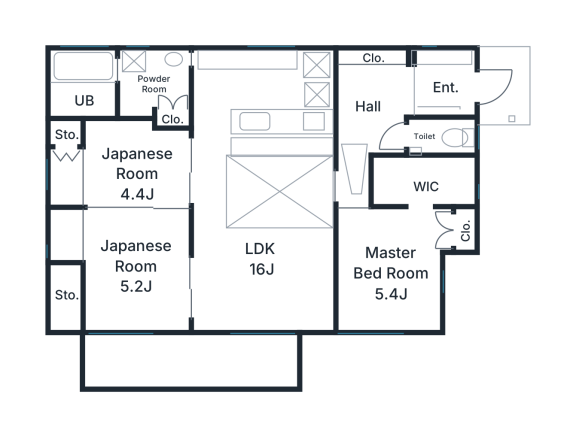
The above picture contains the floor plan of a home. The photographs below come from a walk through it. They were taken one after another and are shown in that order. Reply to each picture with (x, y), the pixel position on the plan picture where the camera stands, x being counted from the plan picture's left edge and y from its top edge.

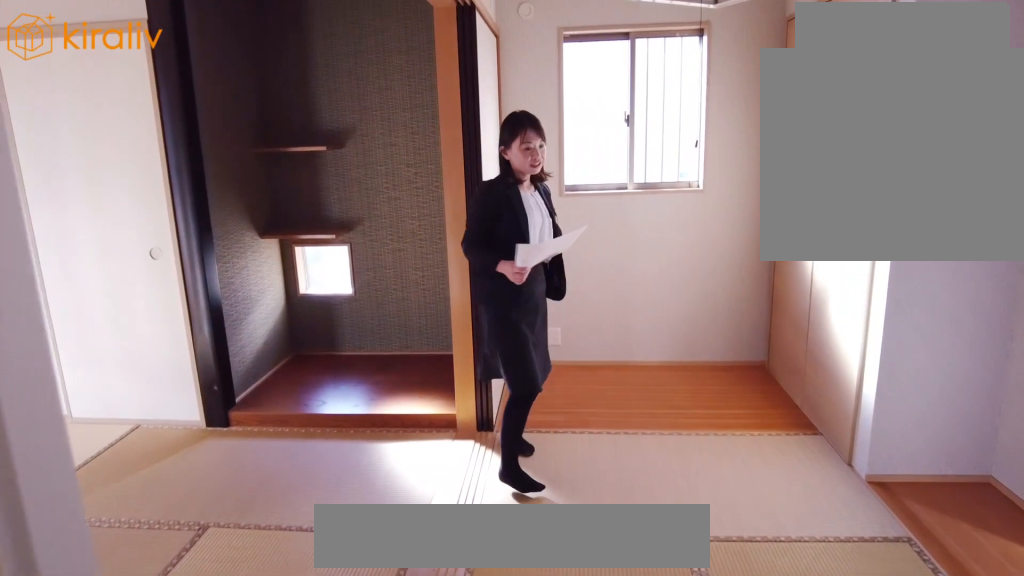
(105, 200)
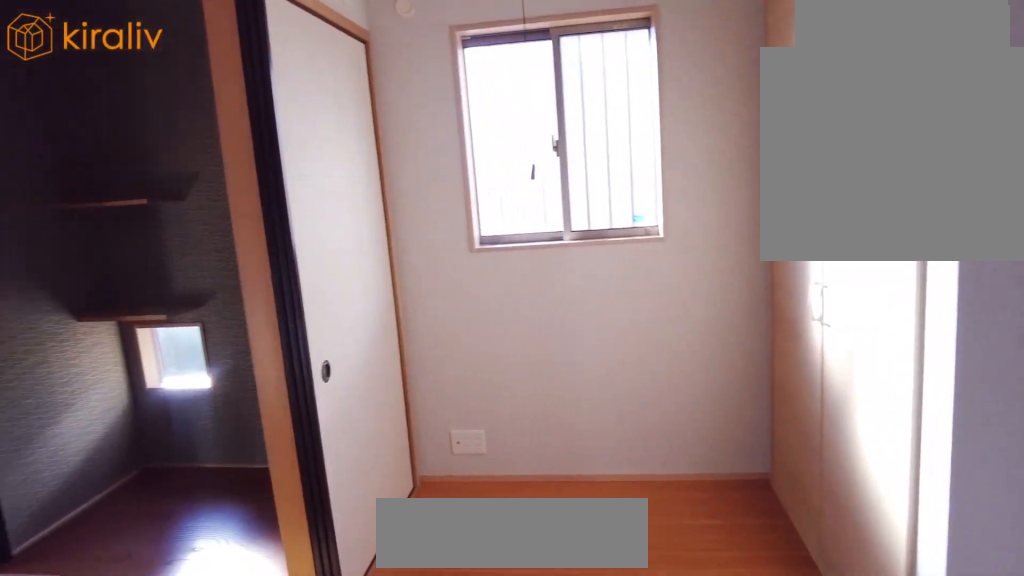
(97, 236)
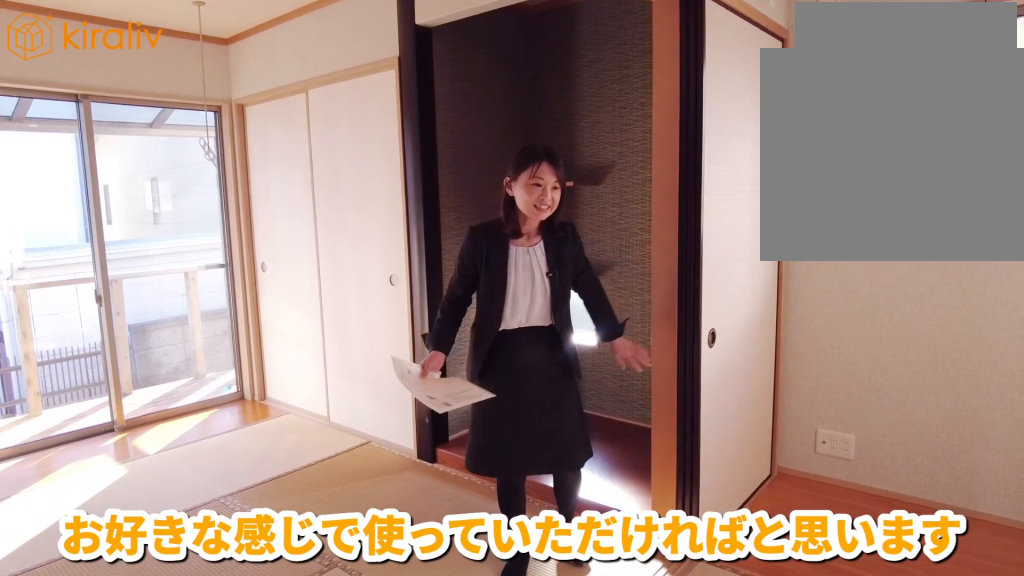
(104, 210)
